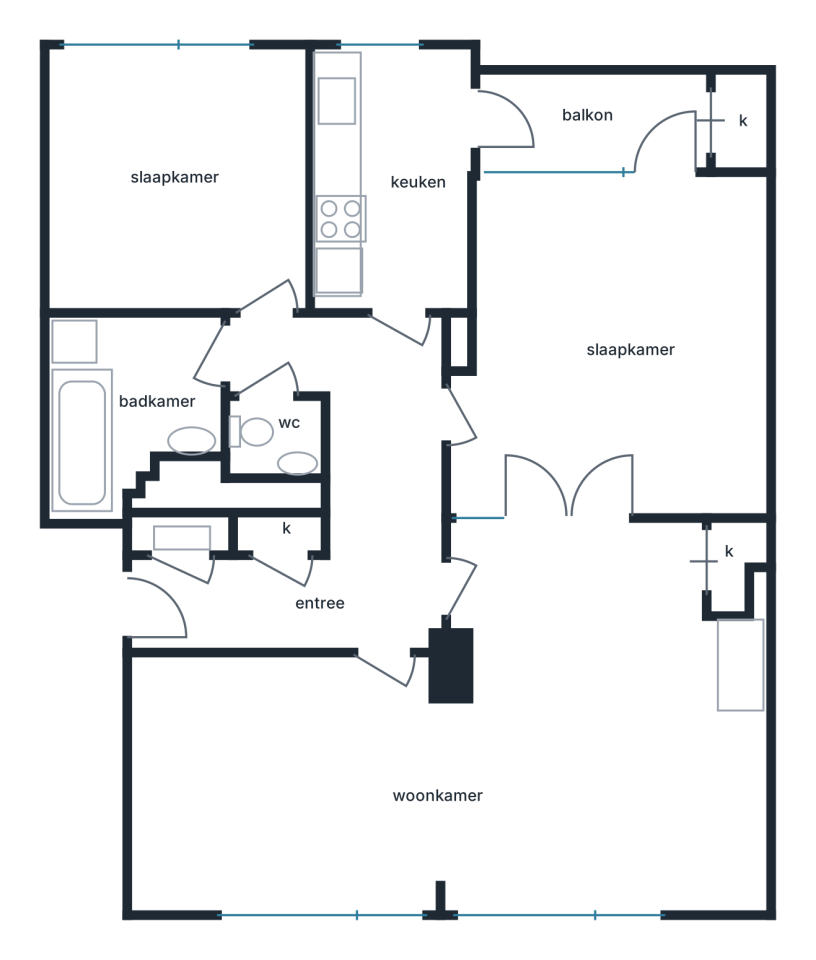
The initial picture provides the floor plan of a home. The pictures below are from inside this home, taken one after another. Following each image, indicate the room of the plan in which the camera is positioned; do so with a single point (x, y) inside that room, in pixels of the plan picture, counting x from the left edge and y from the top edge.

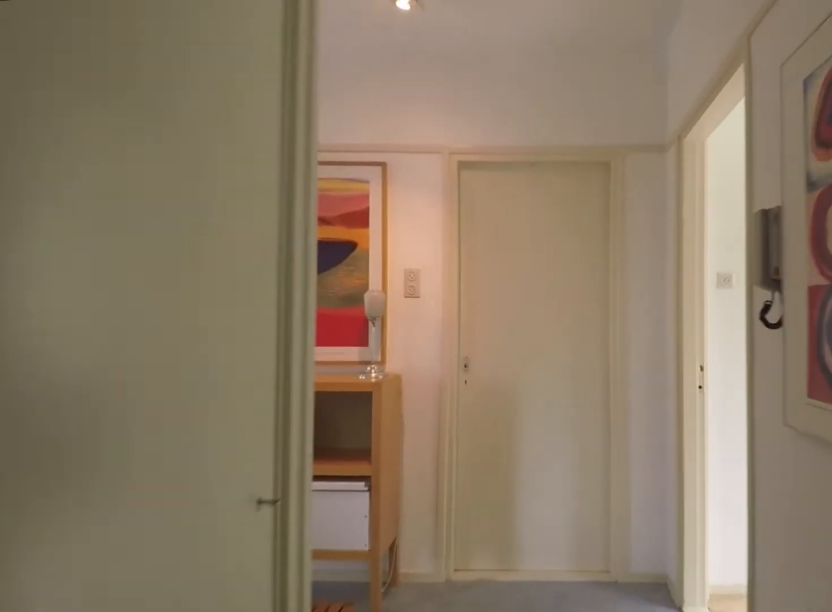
(339, 497)
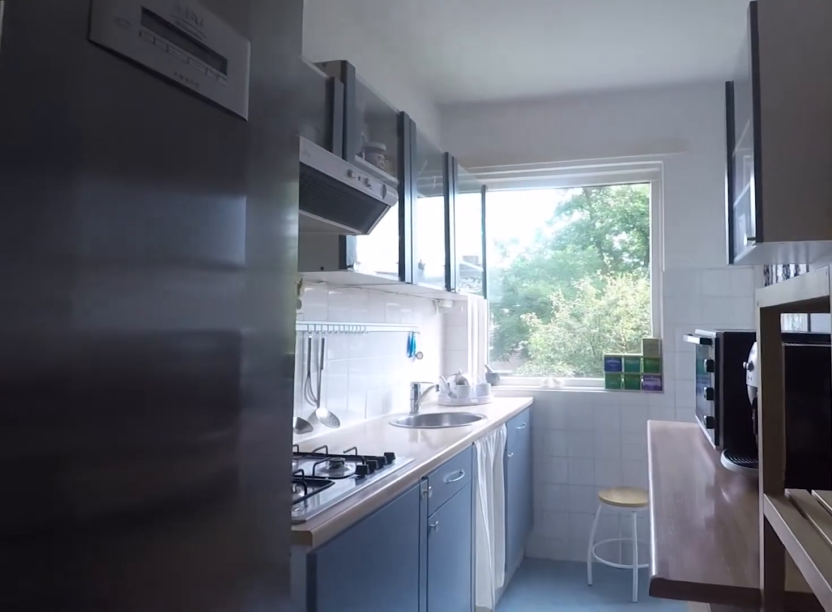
(342, 165)
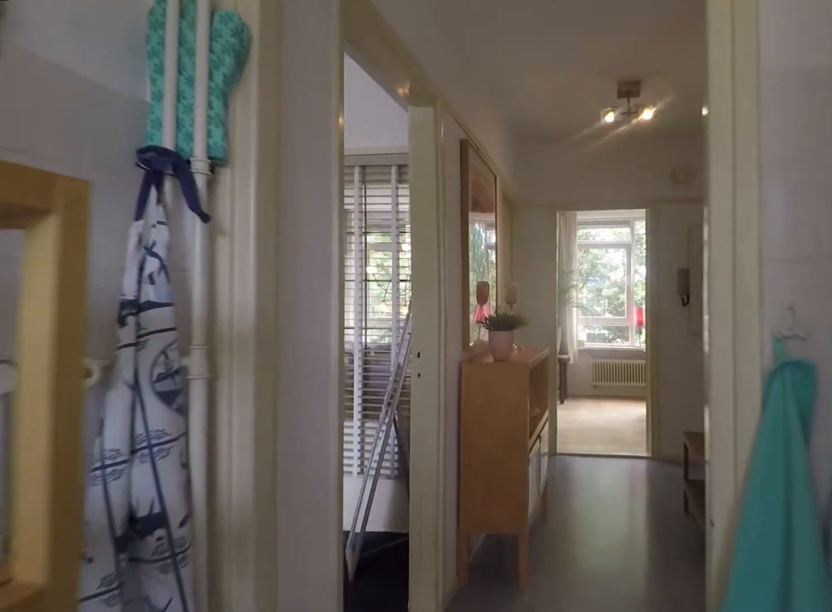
(342, 165)
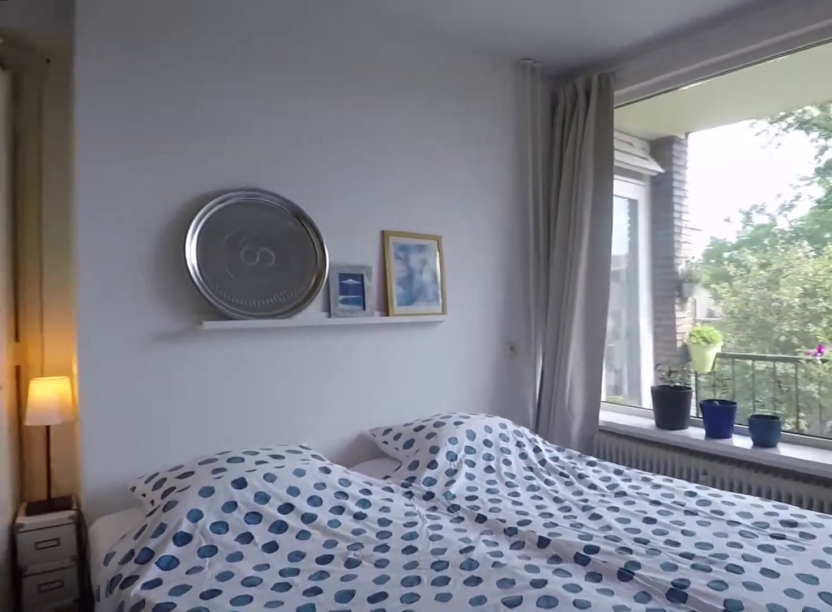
(614, 349)
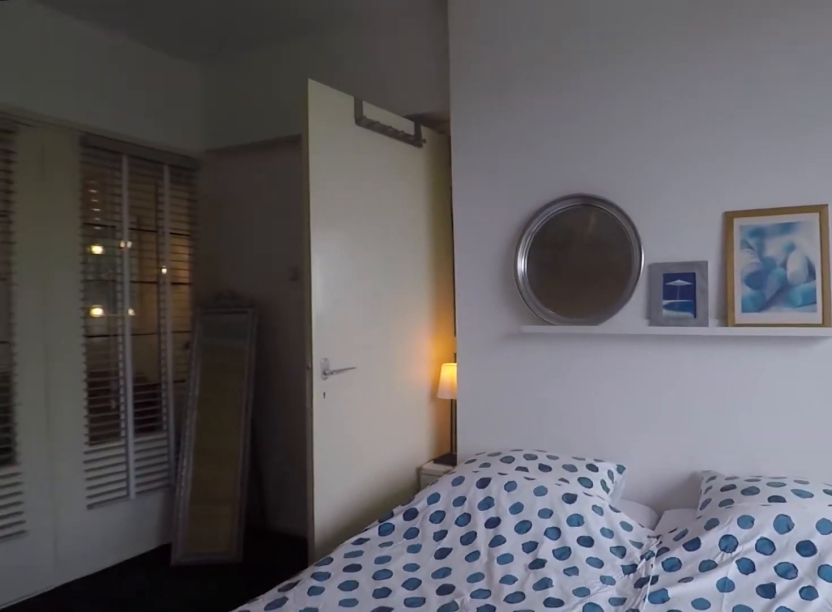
(614, 349)
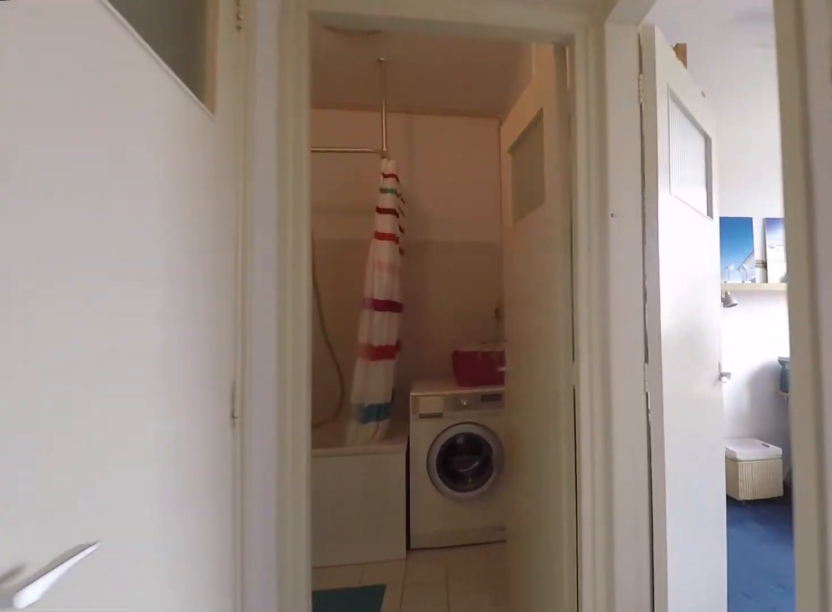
(352, 555)
